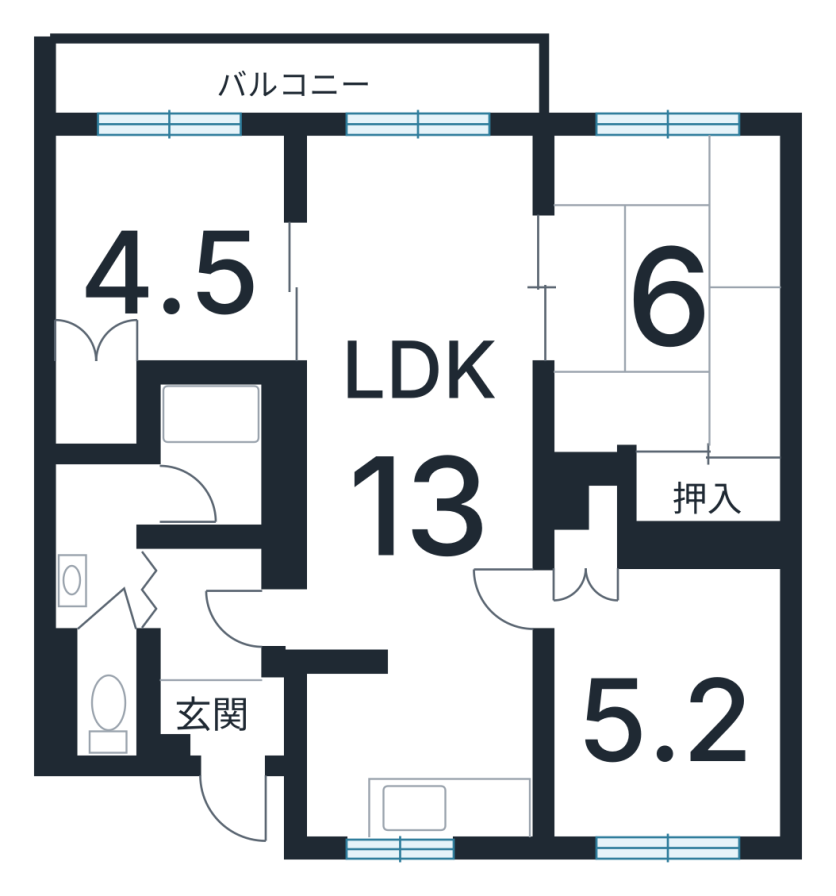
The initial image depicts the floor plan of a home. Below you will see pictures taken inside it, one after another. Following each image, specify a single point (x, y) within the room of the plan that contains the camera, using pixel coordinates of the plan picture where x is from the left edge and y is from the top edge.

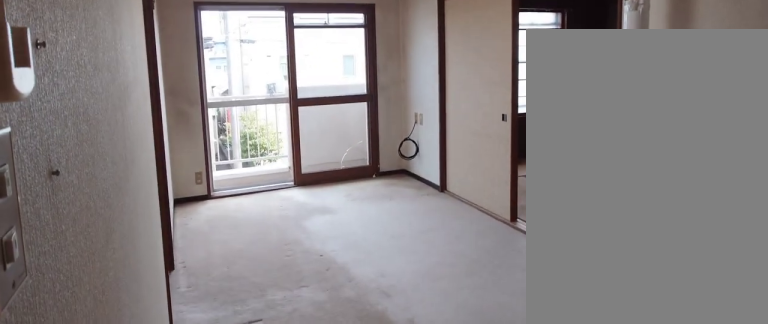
(423, 359)
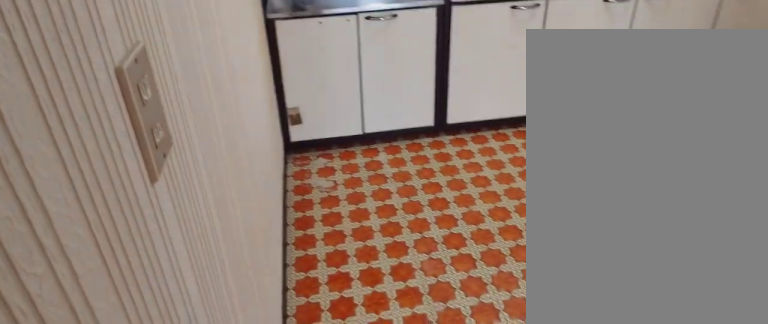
(424, 757)
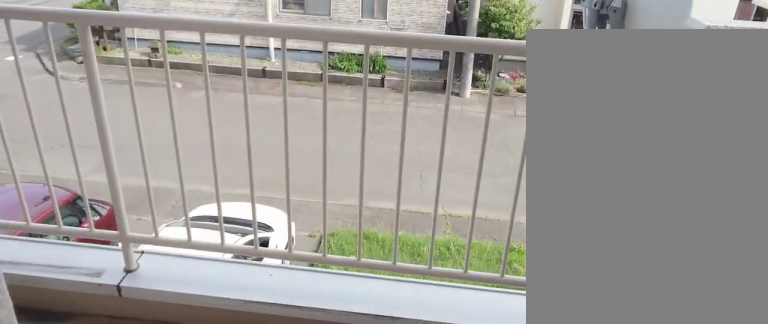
(290, 73)
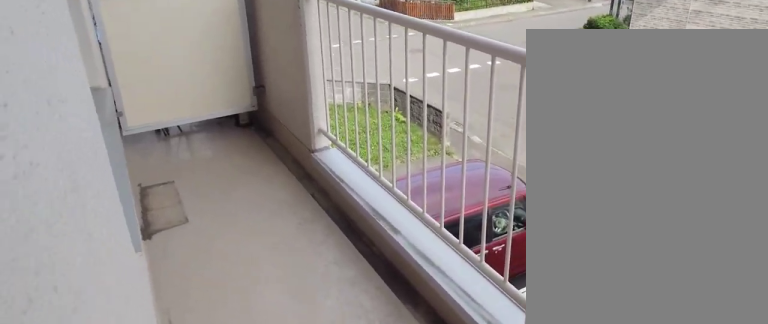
(290, 73)
